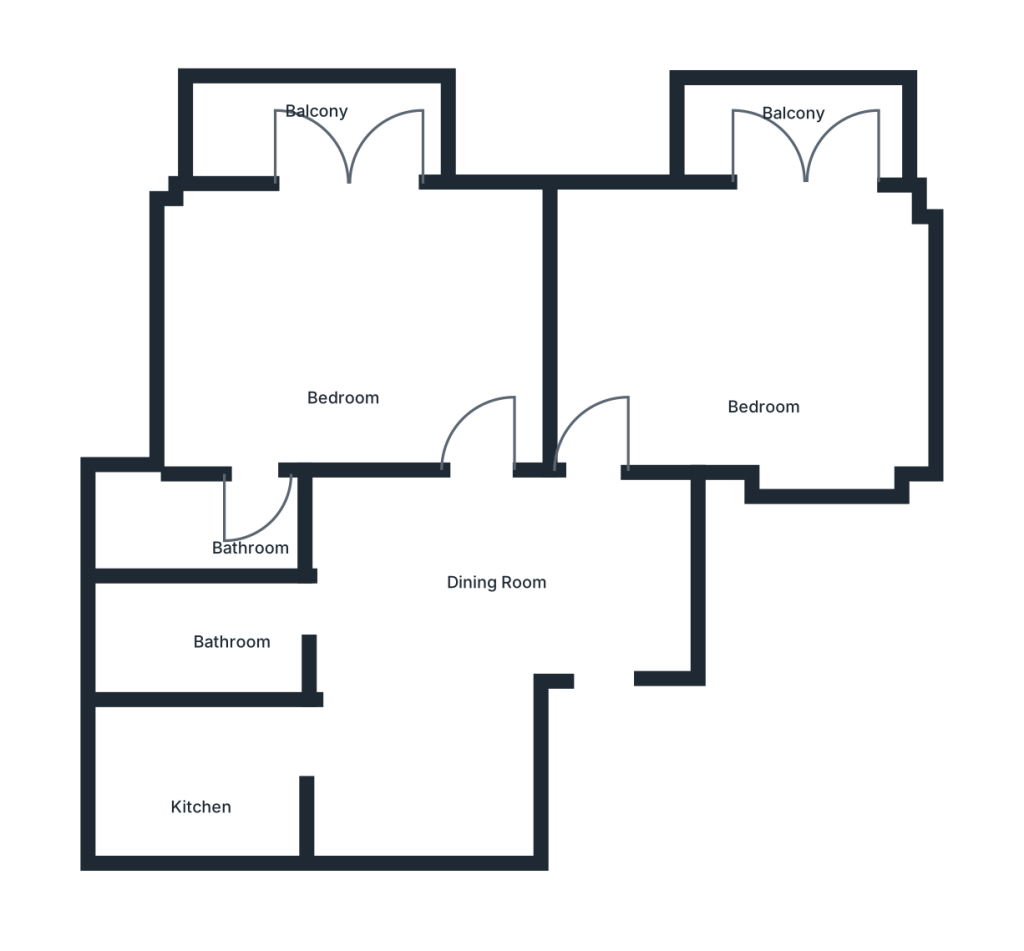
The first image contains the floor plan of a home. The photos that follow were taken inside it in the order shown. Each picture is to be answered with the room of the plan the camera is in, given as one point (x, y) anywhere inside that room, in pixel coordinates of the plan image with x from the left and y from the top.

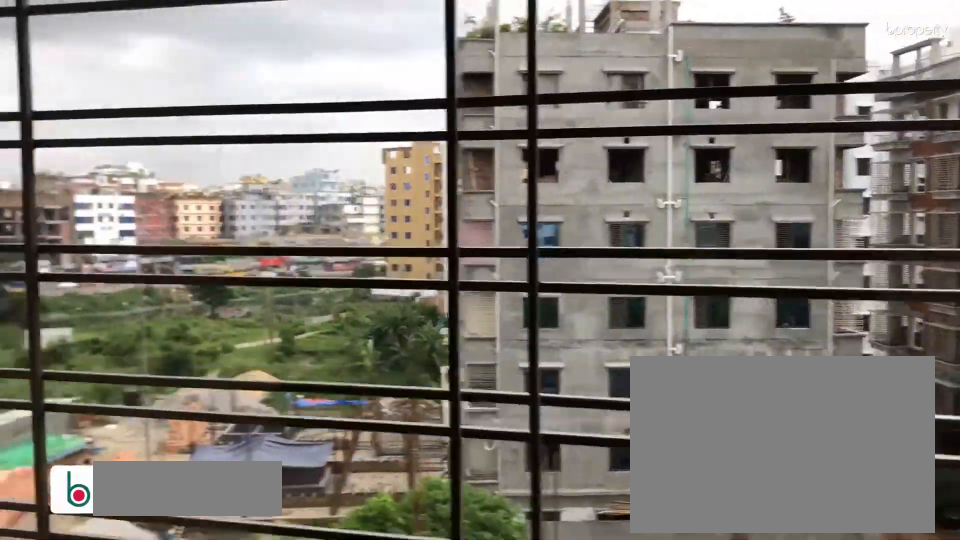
(312, 130)
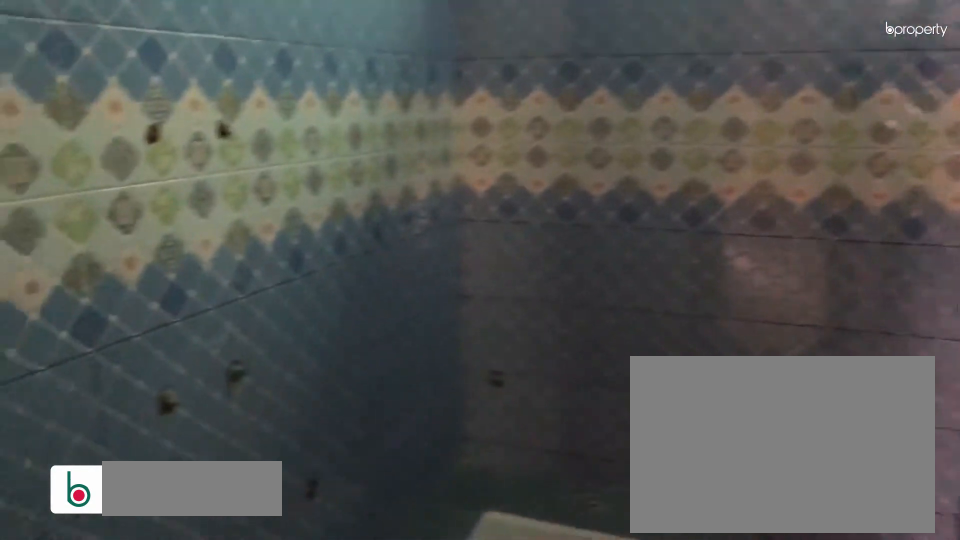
(223, 629)
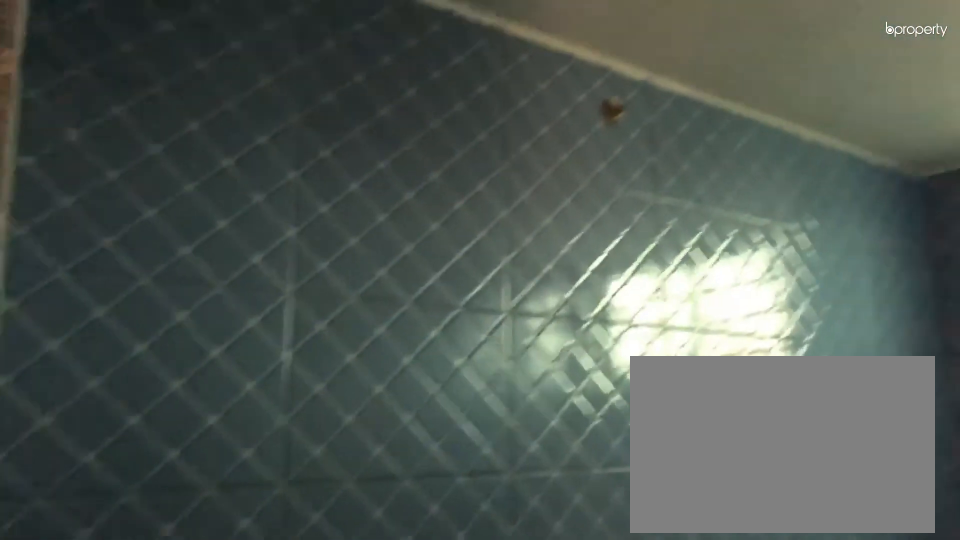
(223, 629)
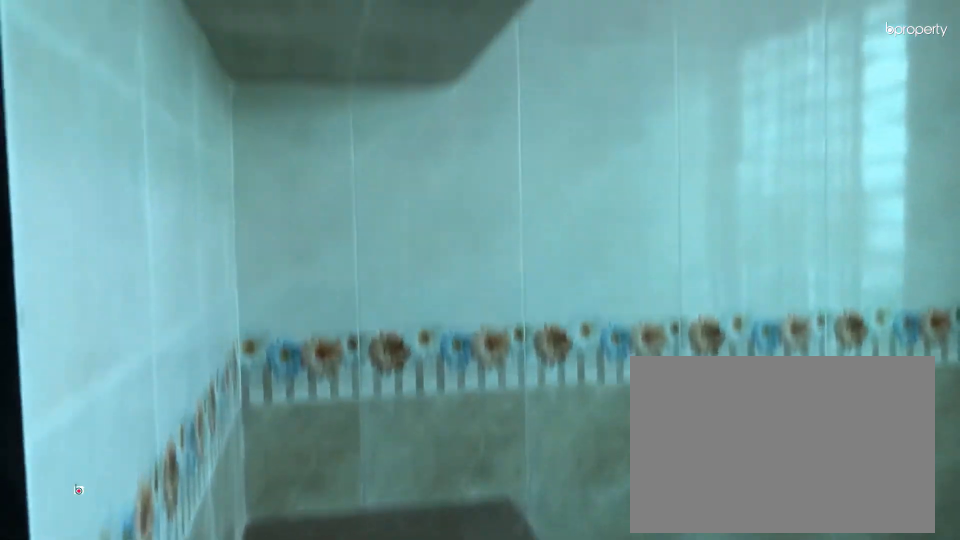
(180, 768)
